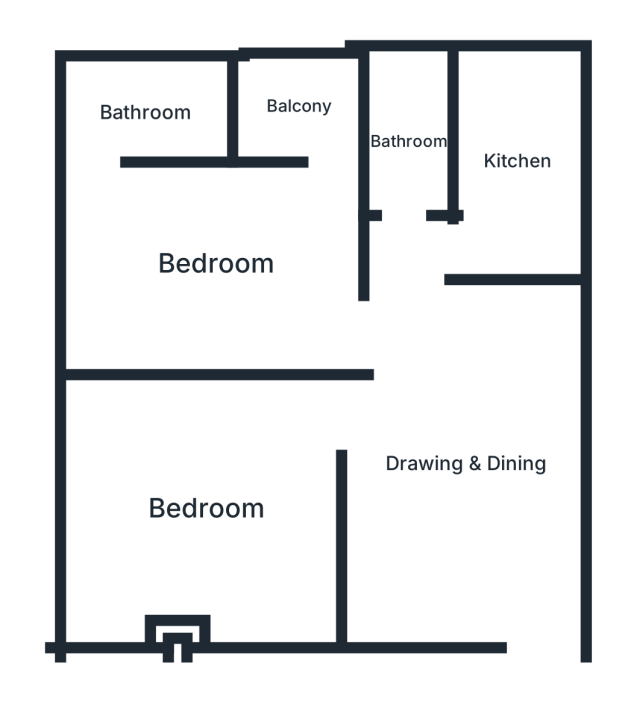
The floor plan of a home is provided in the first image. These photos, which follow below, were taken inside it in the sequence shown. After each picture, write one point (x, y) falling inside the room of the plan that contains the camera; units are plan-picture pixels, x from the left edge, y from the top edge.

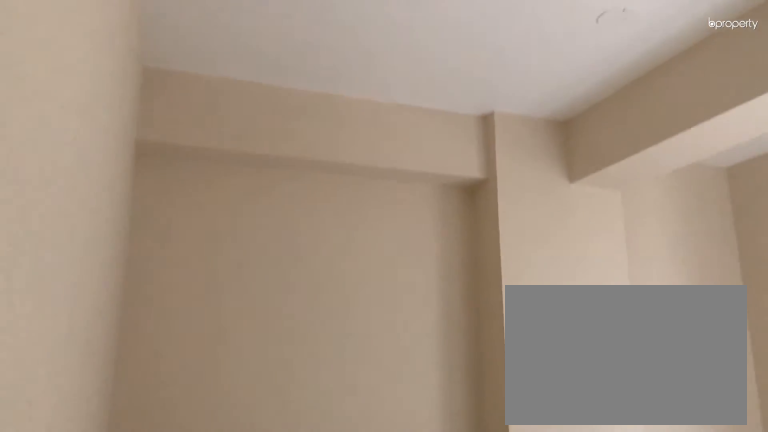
(204, 507)
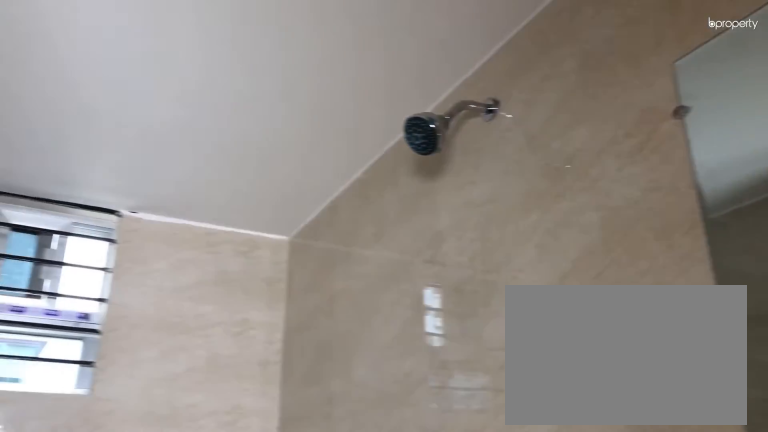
(406, 142)
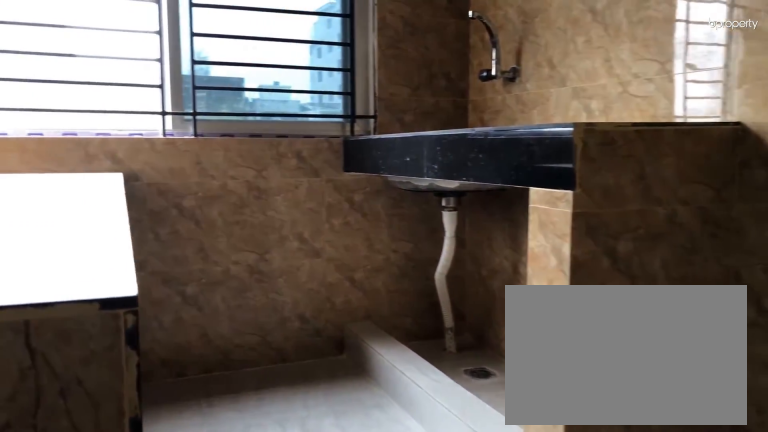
(516, 160)
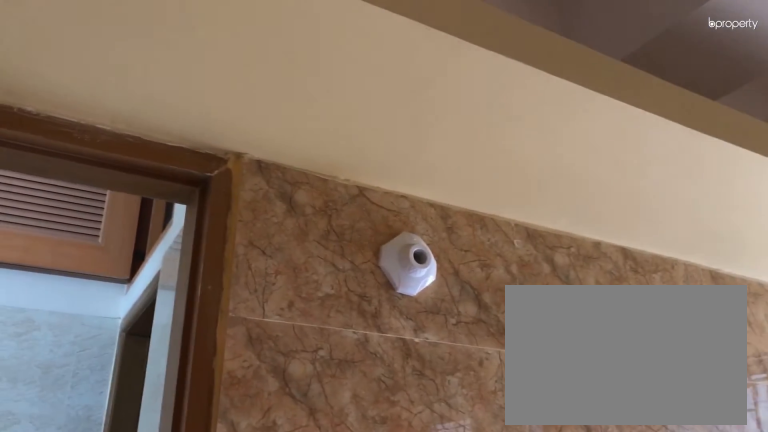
(516, 160)
